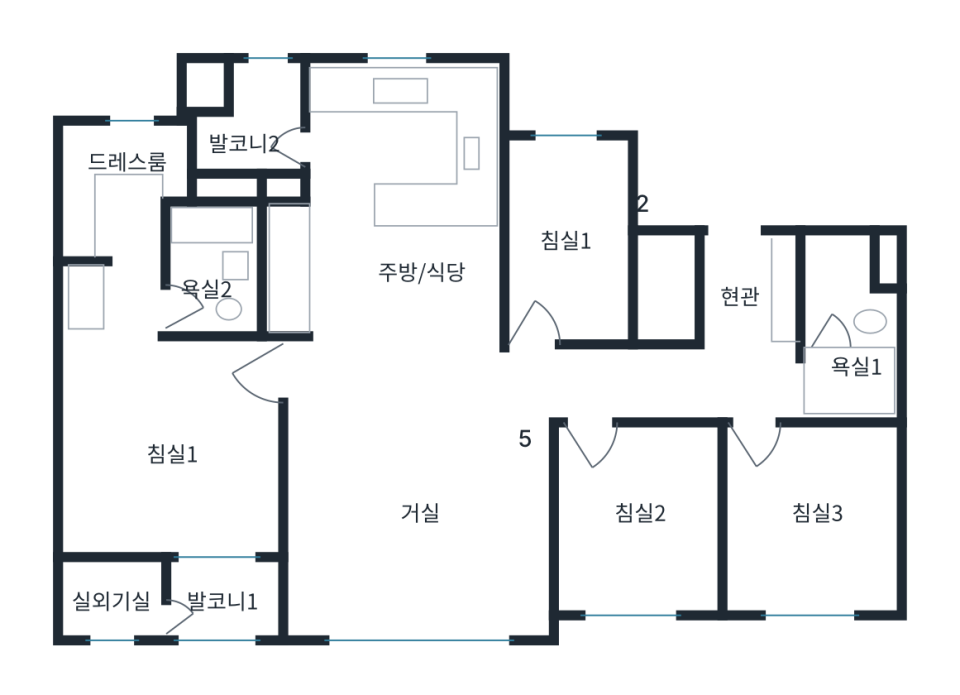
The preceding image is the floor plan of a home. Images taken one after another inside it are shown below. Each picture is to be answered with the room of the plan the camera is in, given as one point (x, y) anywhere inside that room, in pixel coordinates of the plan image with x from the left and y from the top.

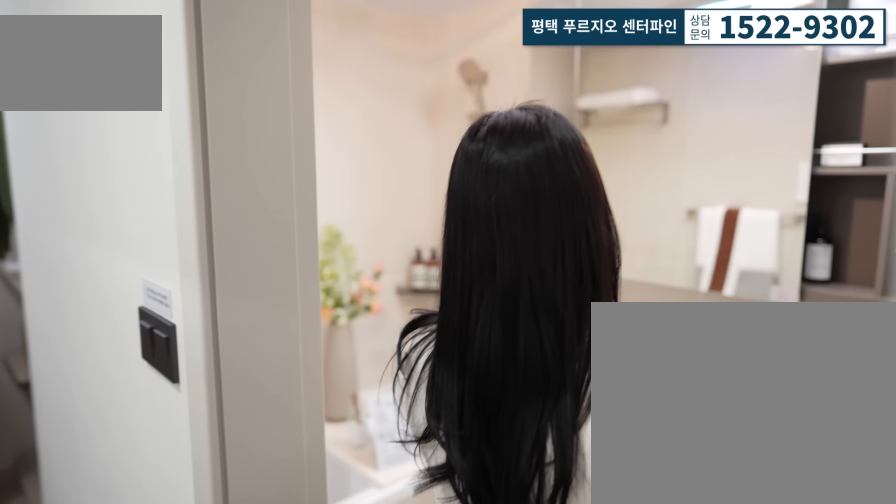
(211, 302)
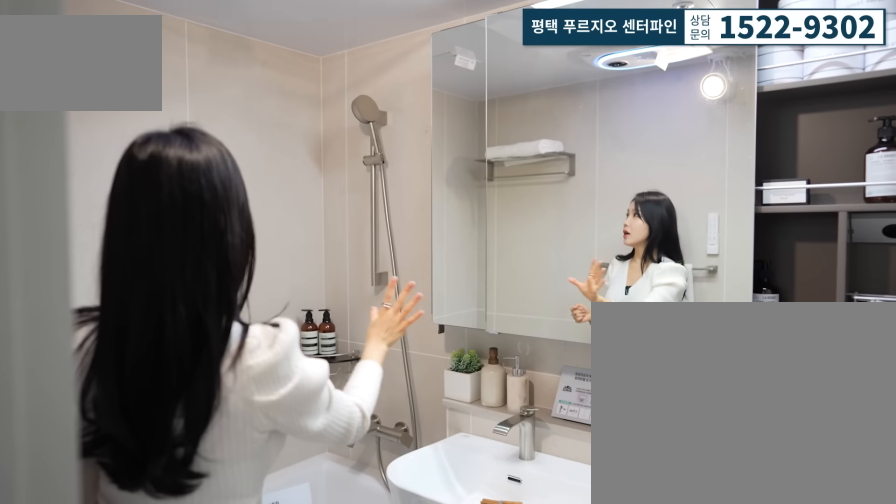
(238, 282)
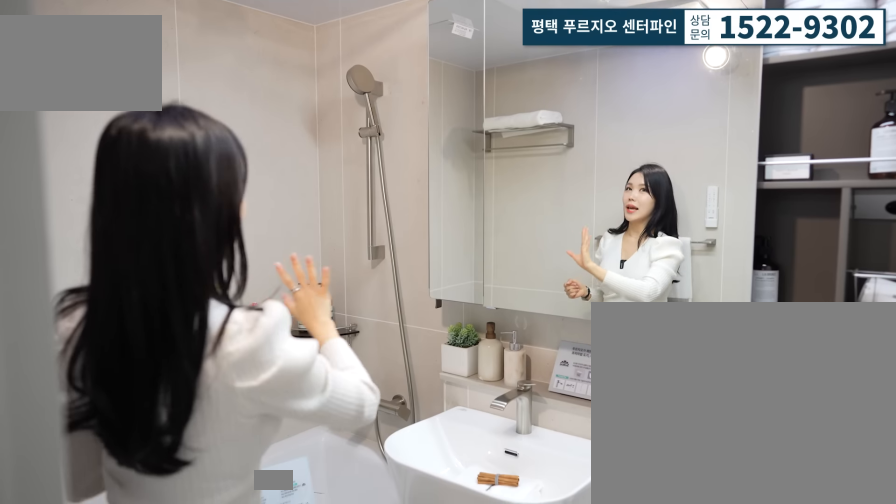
(214, 302)
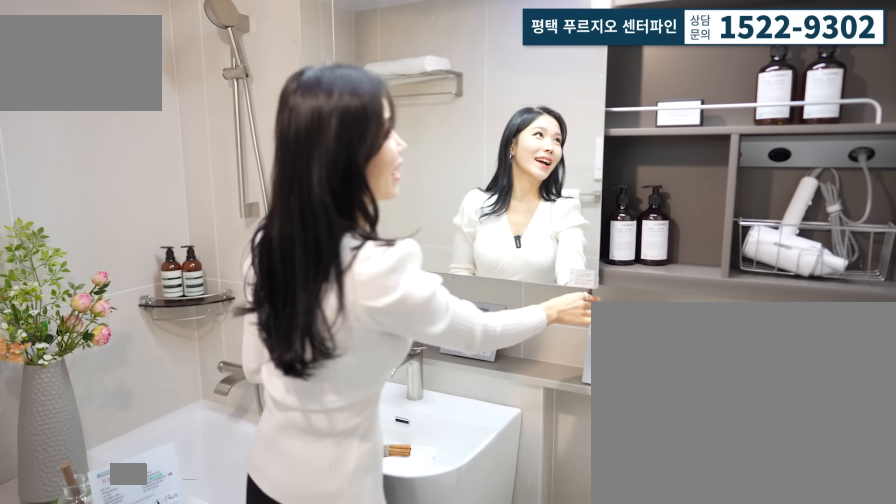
(211, 302)
